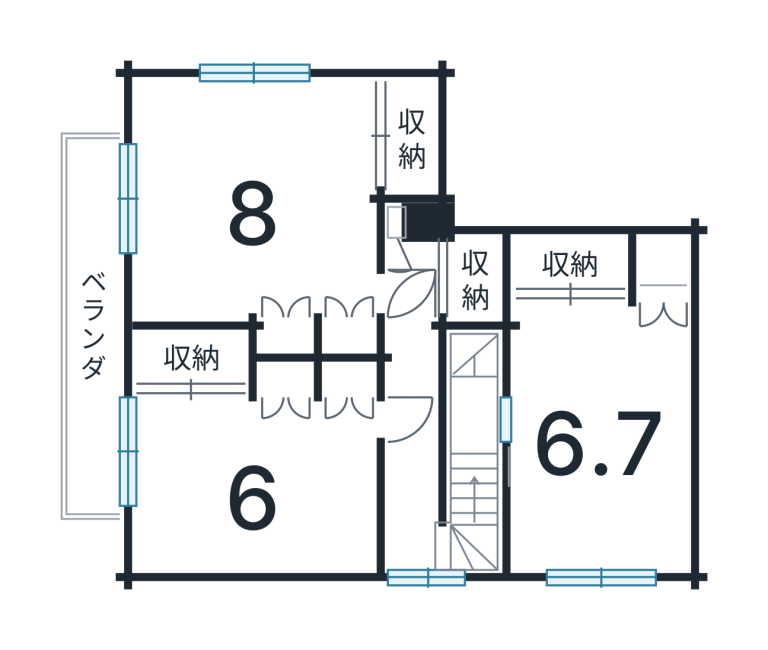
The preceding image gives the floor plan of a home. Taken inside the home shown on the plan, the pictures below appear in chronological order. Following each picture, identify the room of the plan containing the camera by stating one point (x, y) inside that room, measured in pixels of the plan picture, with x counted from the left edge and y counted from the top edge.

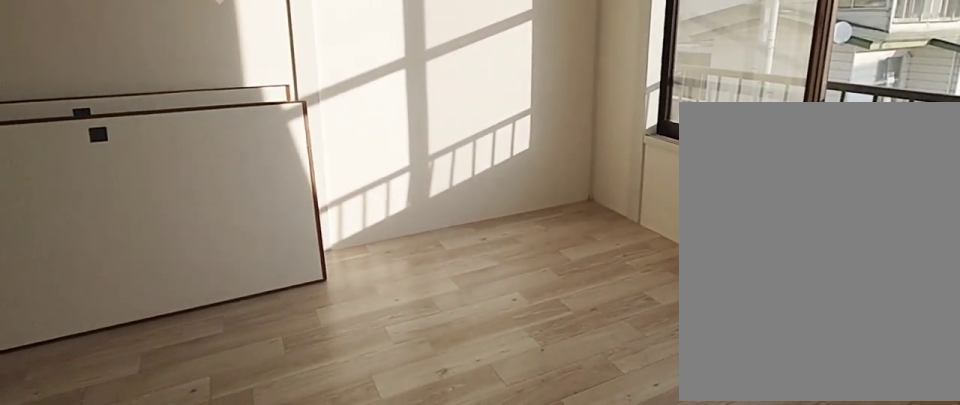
(607, 409)
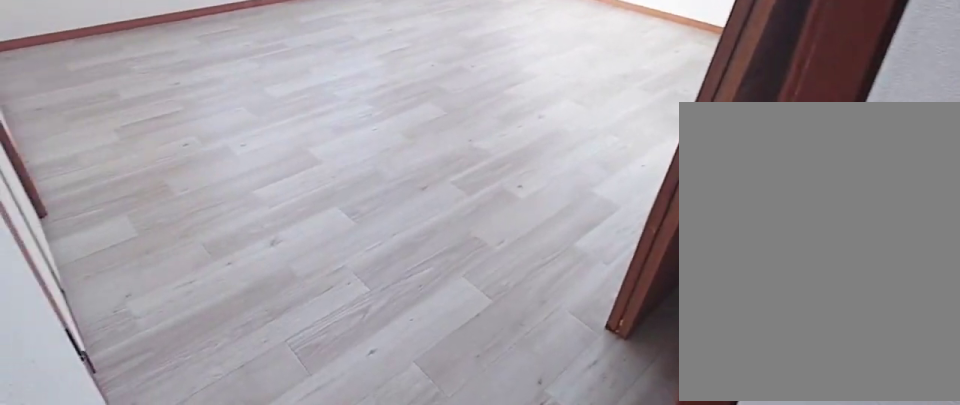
(253, 184)
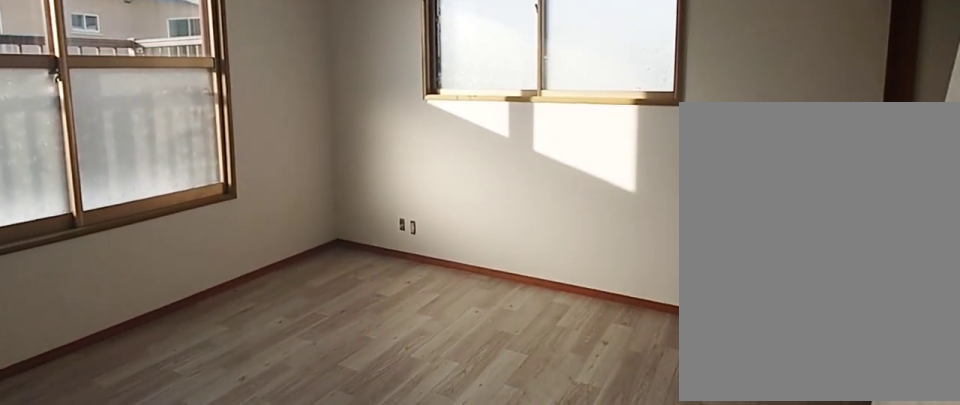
(253, 184)
